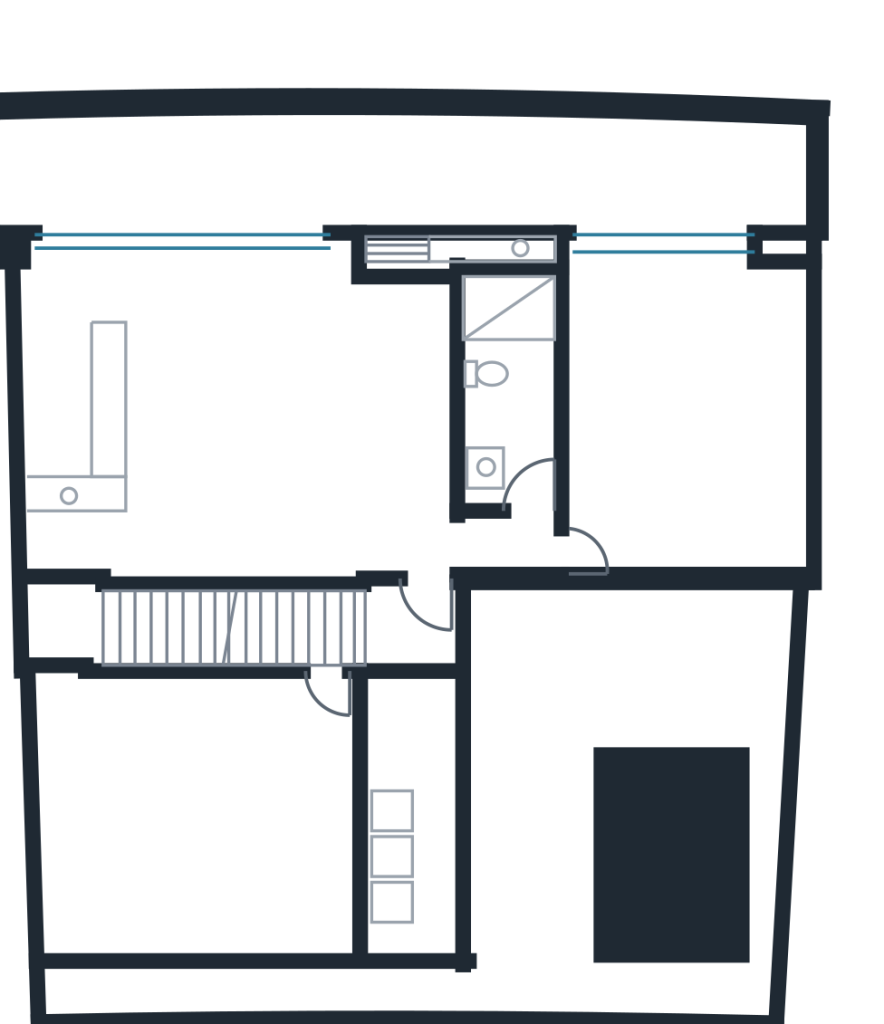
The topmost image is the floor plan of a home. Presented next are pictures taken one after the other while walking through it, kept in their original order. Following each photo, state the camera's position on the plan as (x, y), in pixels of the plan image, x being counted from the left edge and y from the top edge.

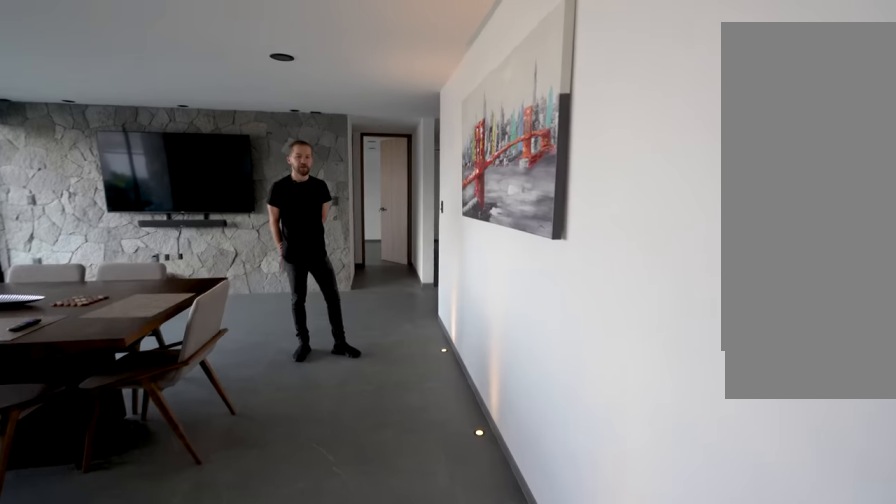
(121, 548)
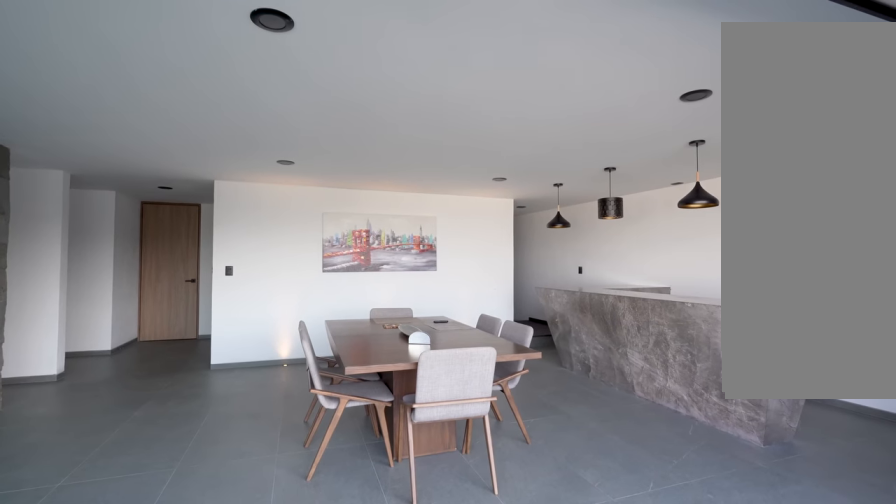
(240, 332)
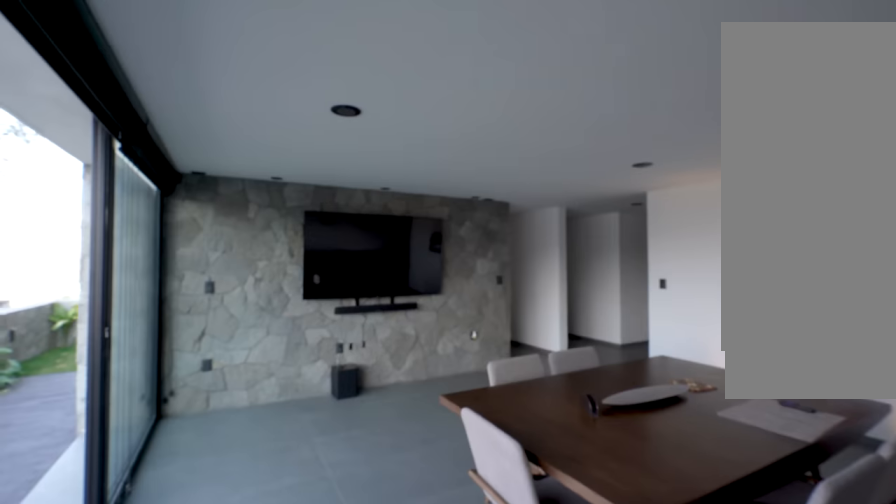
(111, 180)
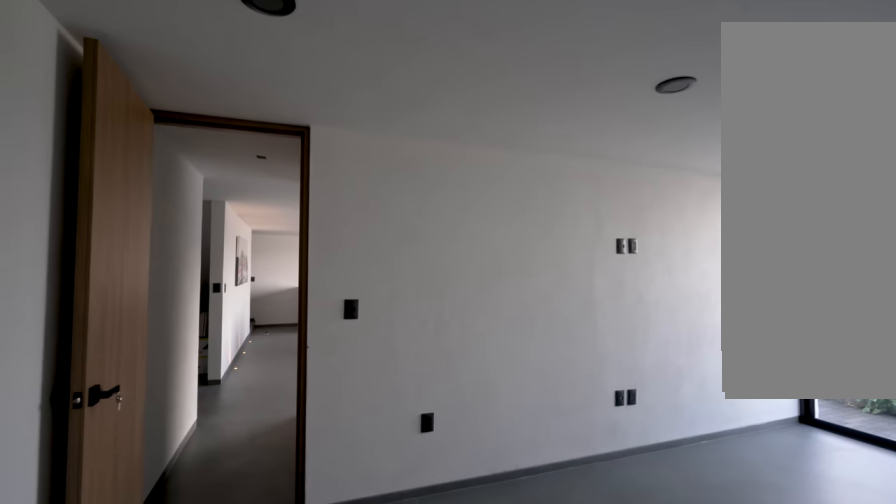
(611, 554)
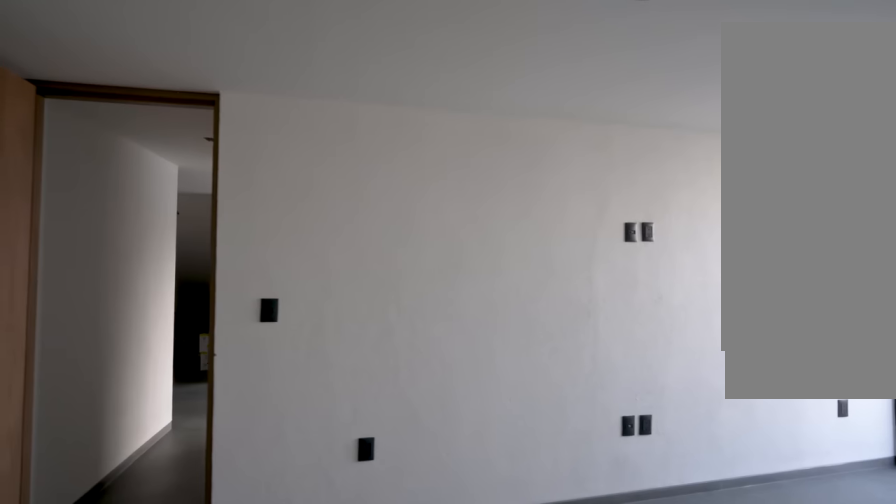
(673, 552)
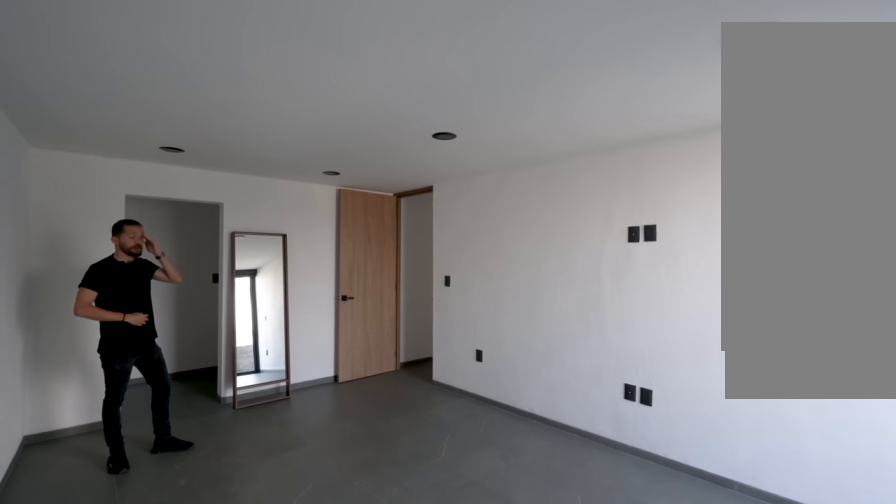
(787, 285)
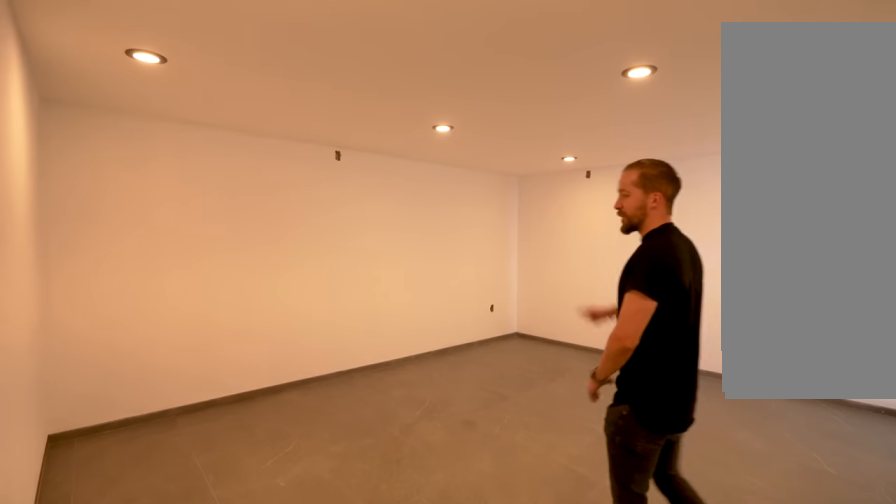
(319, 680)
